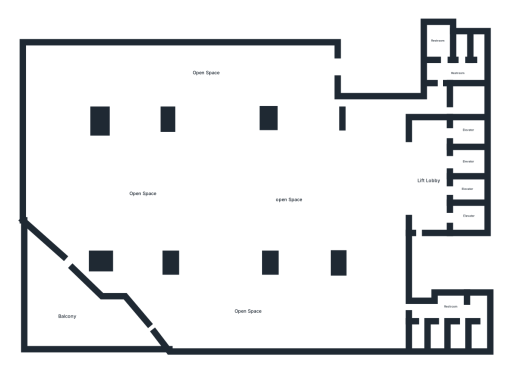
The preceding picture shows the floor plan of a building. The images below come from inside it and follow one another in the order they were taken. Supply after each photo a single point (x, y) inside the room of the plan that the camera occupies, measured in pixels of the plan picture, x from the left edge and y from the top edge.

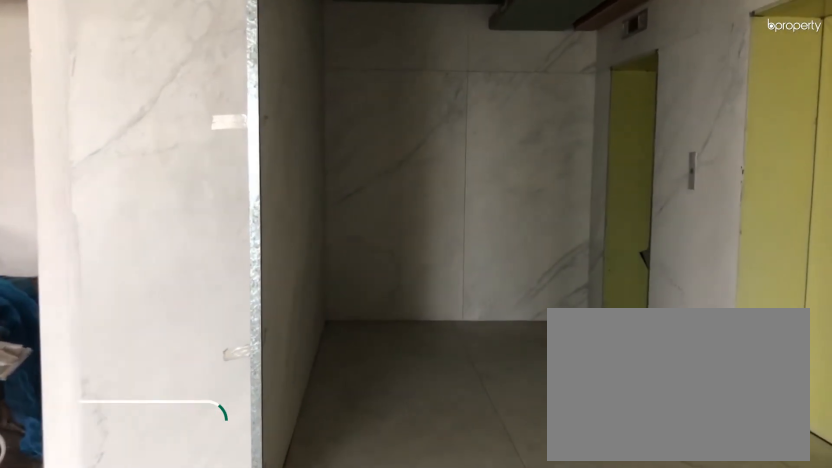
(428, 178)
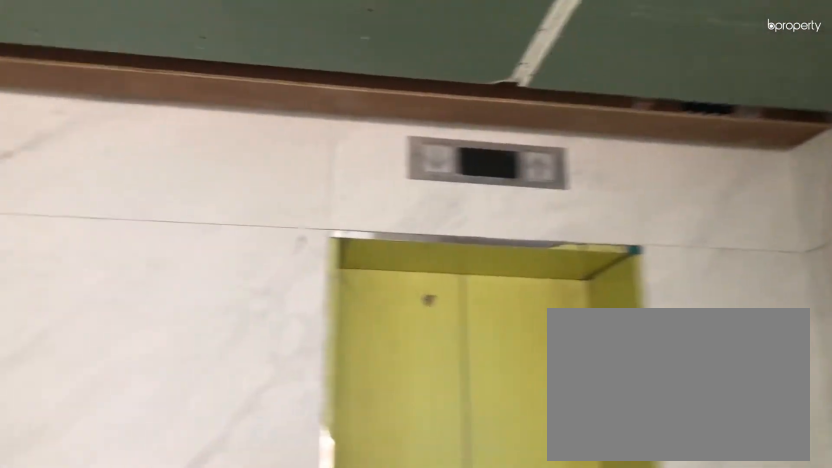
(428, 178)
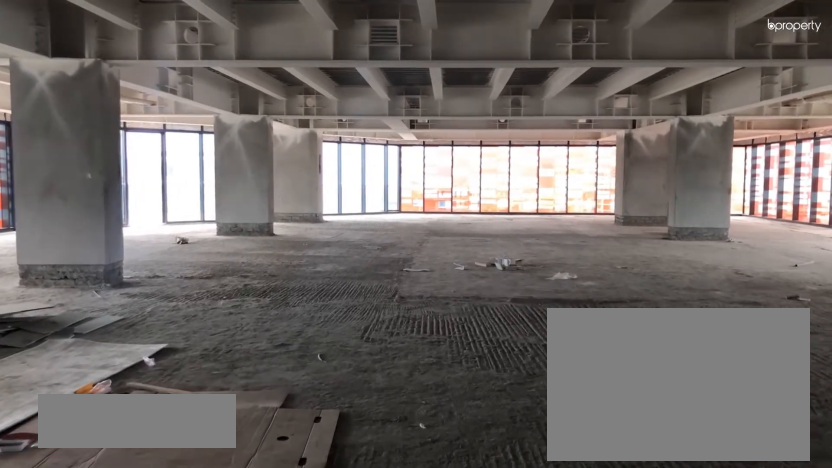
(316, 183)
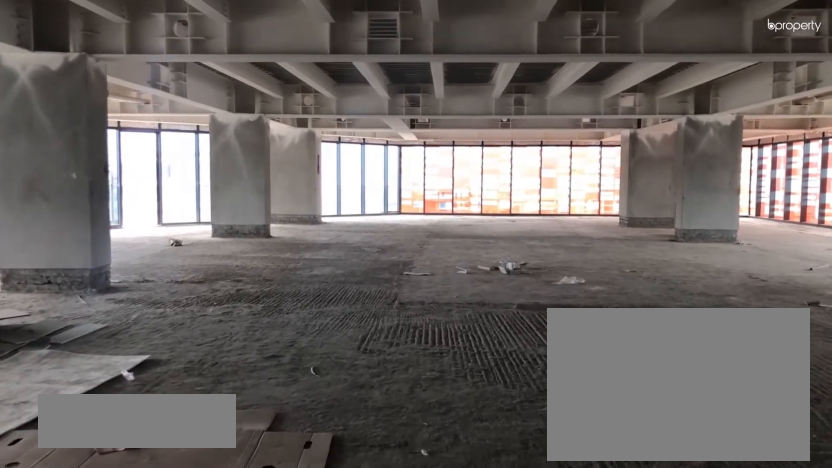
(316, 183)
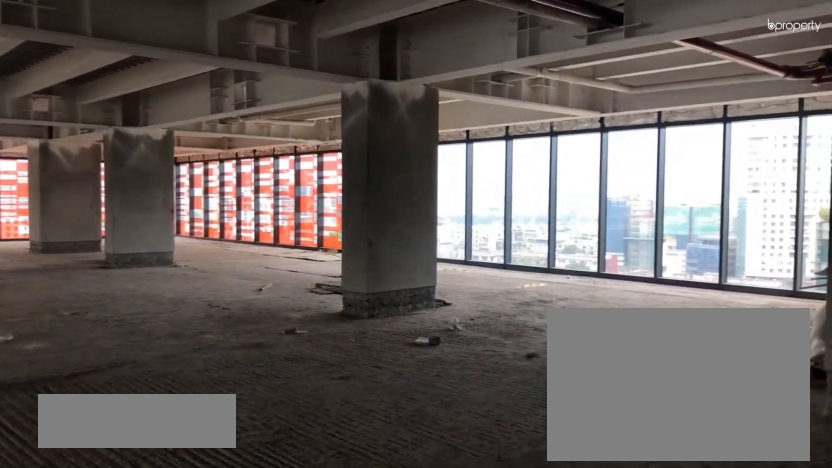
(235, 173)
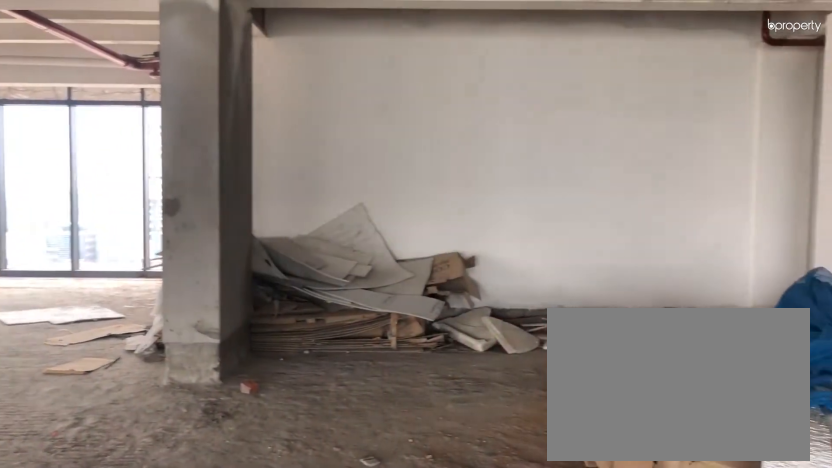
(329, 154)
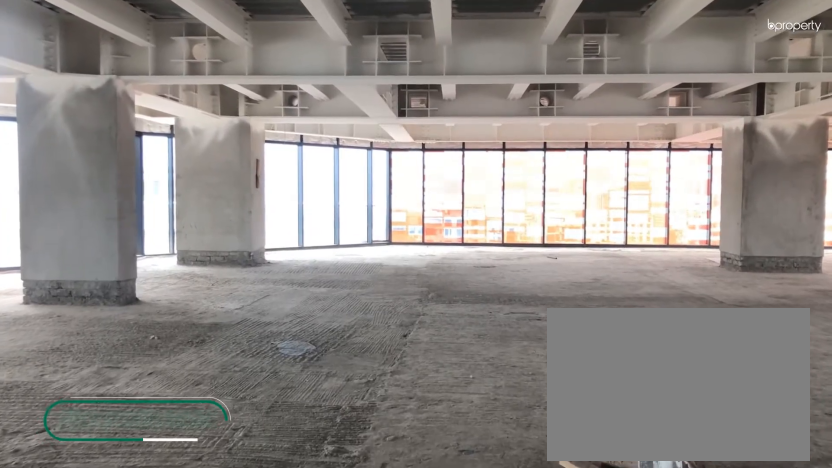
(209, 179)
